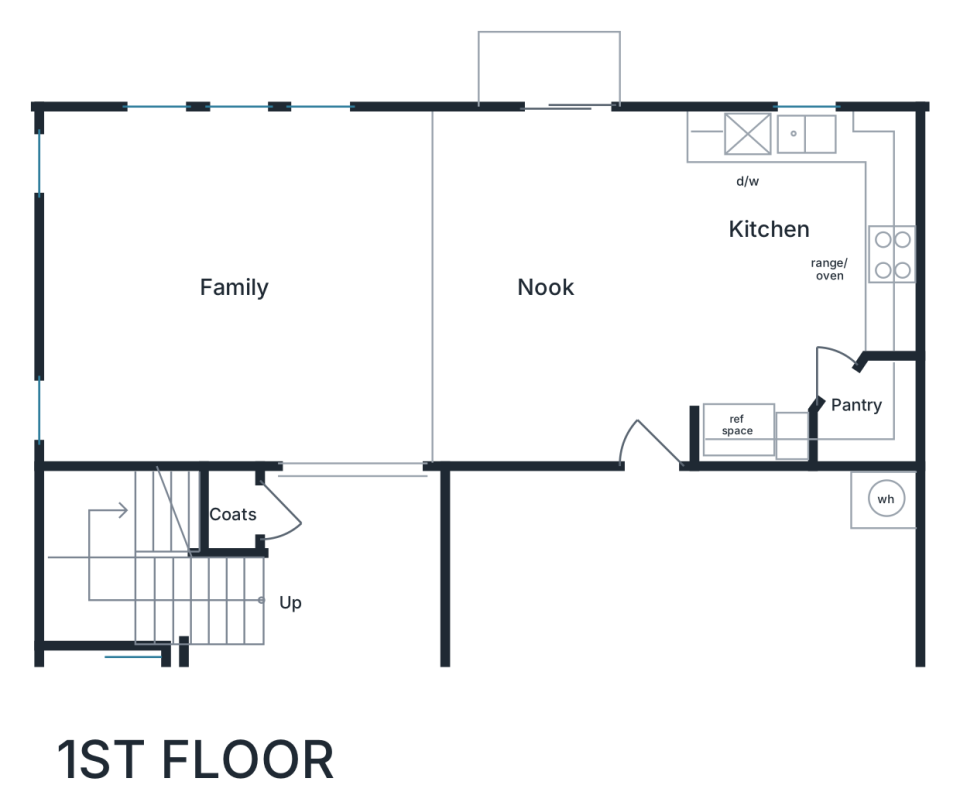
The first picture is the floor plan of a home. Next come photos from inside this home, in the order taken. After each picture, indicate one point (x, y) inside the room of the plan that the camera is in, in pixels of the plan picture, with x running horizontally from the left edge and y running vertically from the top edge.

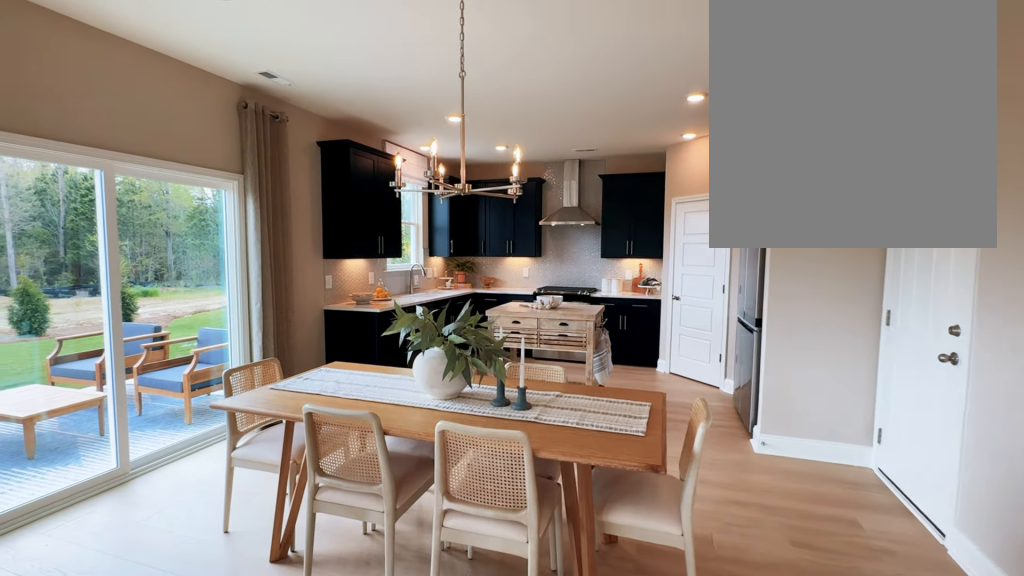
(549, 286)
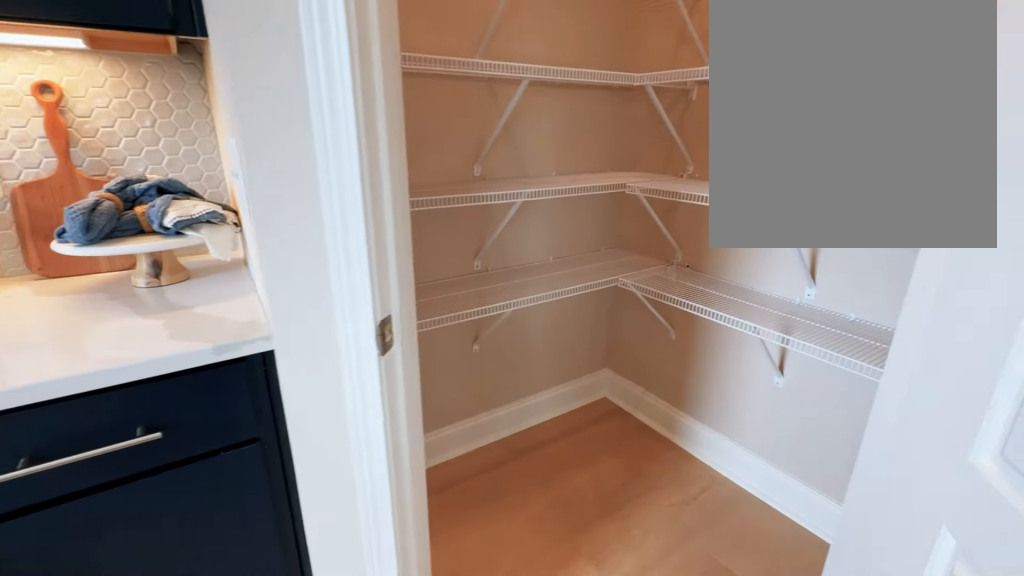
(802, 286)
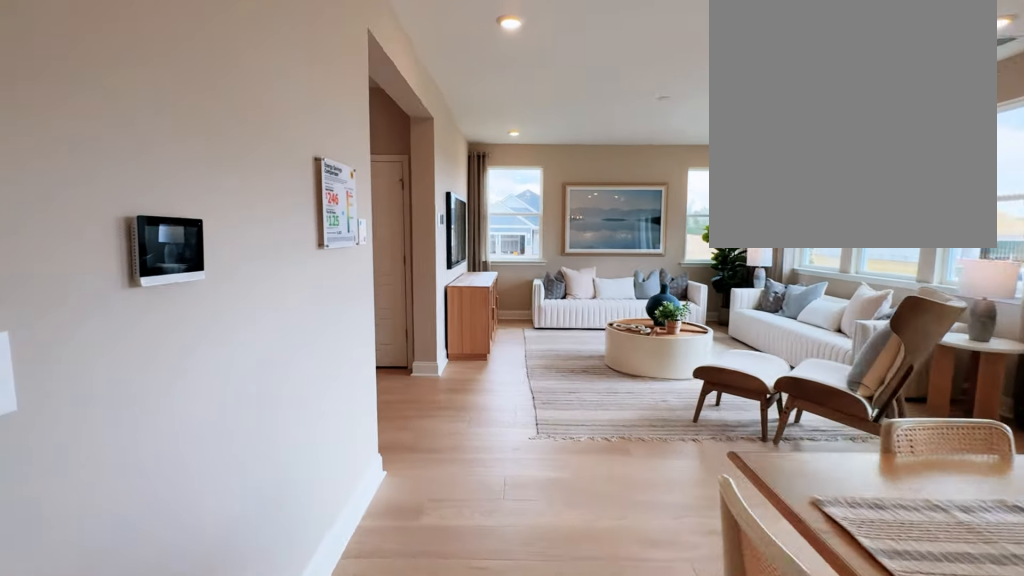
(803, 286)
